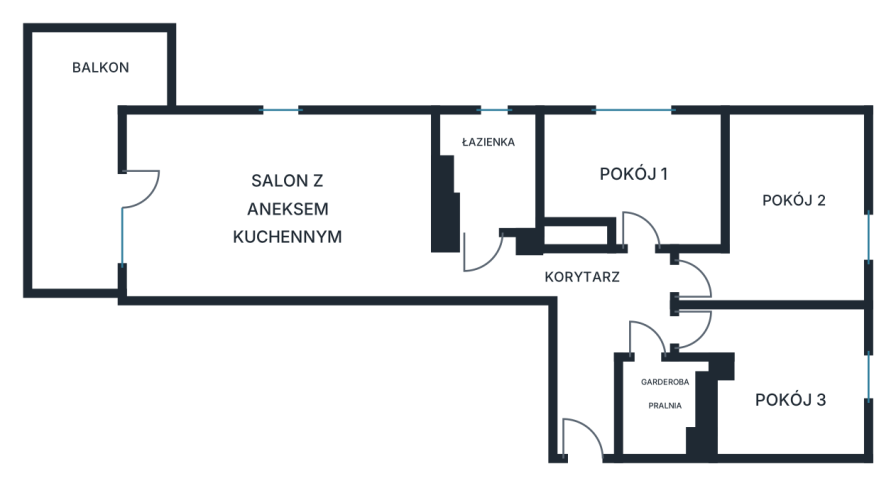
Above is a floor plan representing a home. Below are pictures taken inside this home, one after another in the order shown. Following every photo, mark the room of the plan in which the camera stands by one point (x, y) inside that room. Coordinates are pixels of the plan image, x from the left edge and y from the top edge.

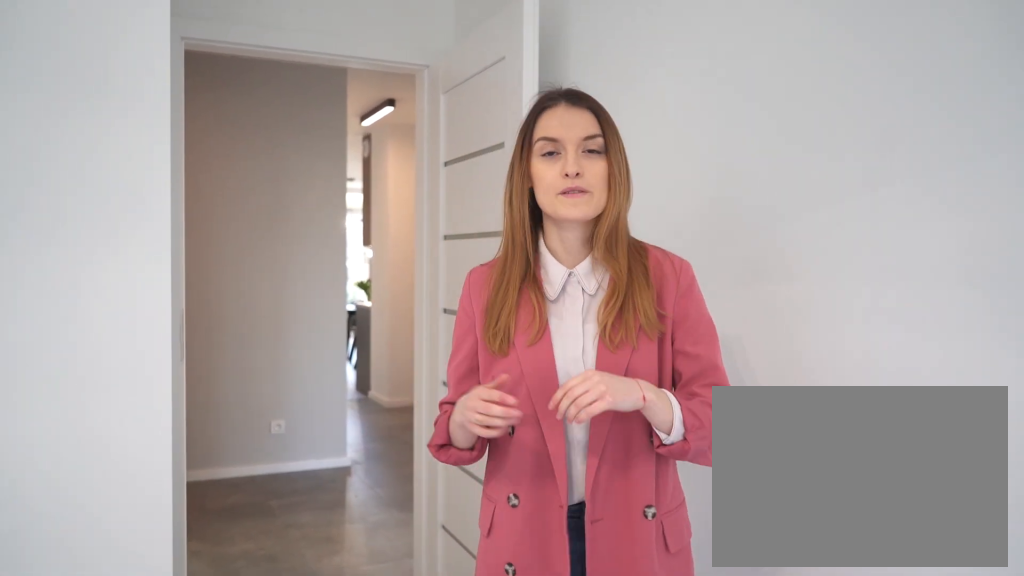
(786, 378)
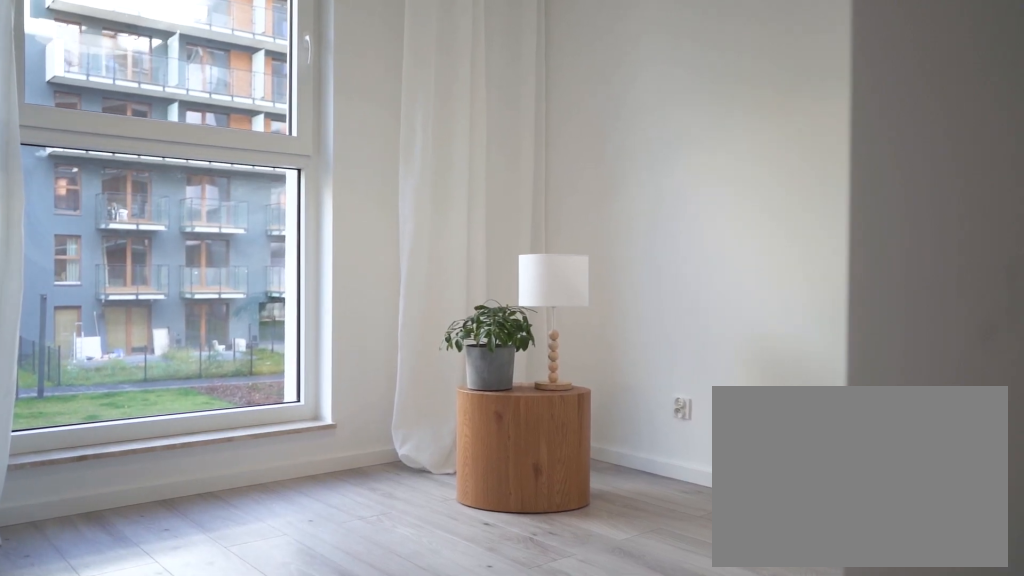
(786, 378)
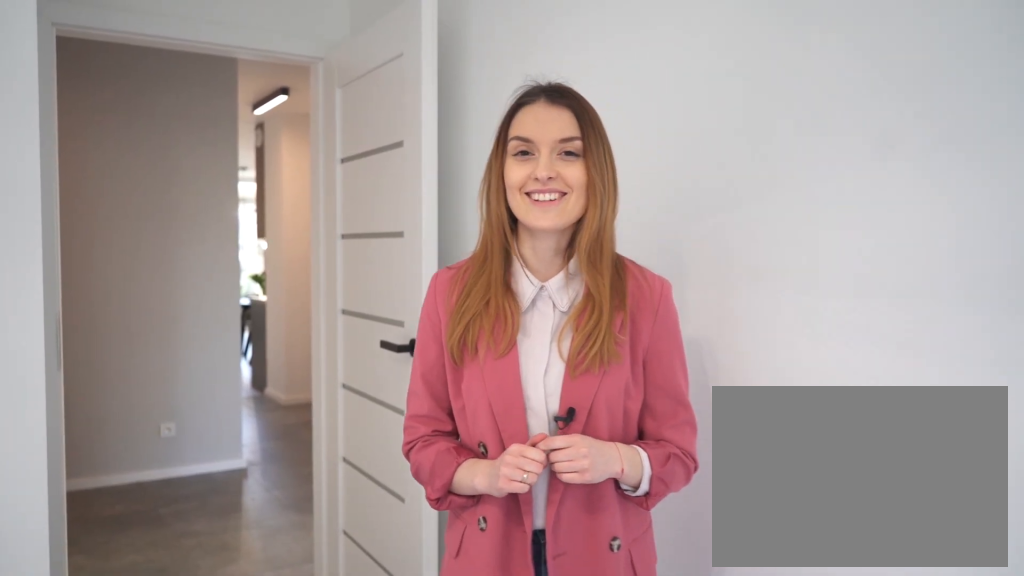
(808, 378)
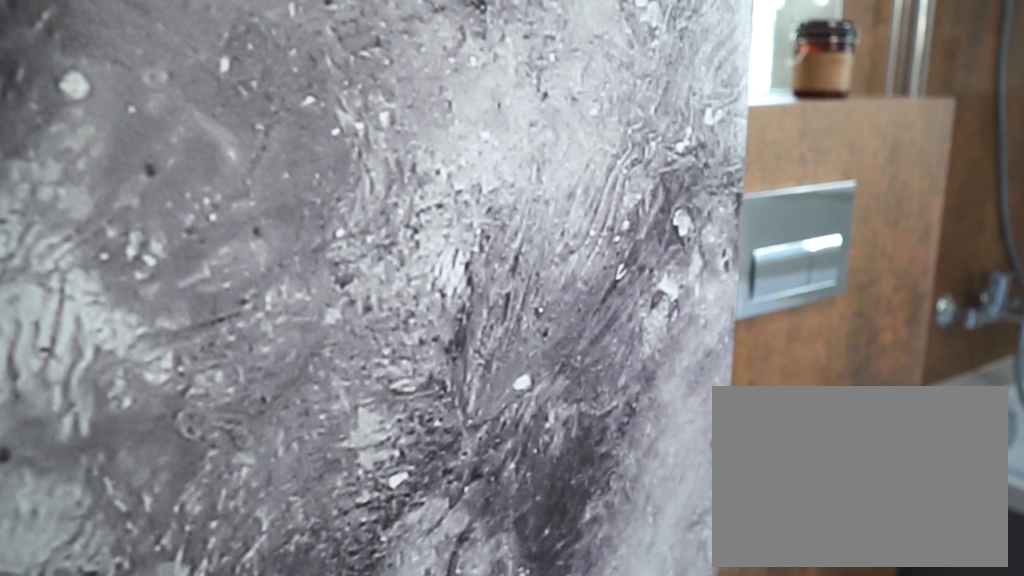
(491, 171)
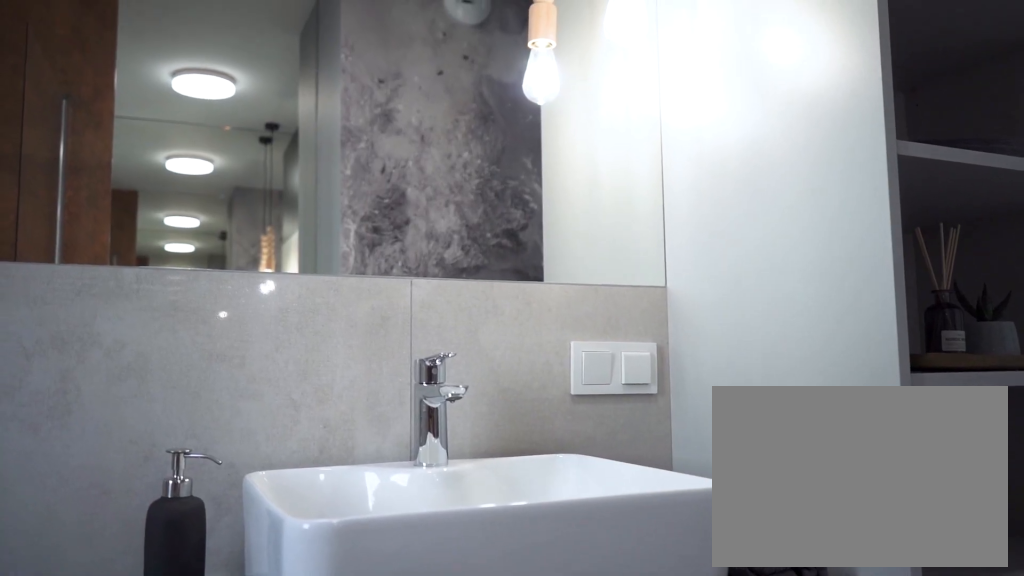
(492, 171)
